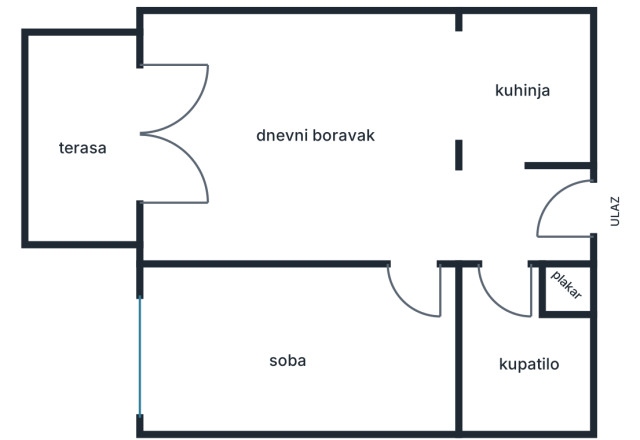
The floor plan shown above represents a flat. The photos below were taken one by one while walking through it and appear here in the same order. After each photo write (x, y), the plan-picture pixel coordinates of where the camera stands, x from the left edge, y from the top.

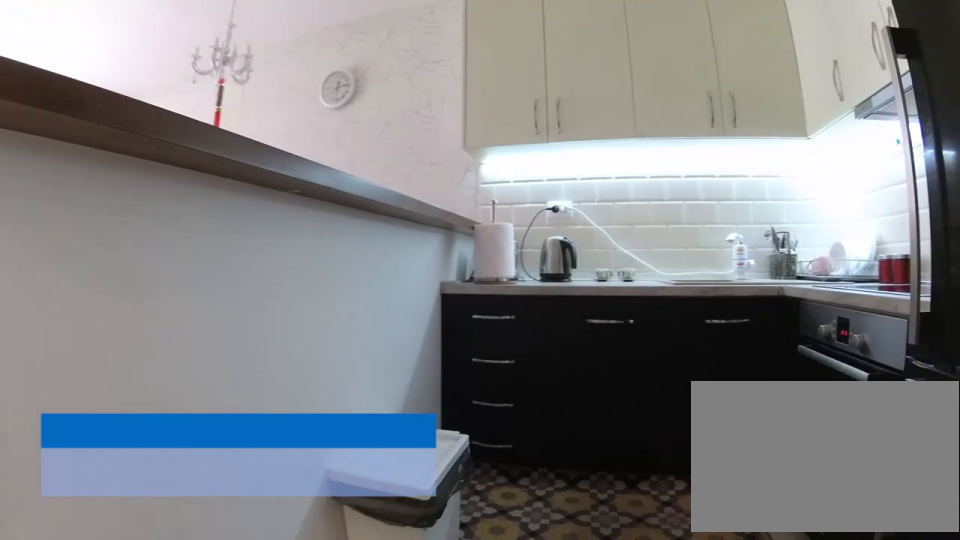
(510, 205)
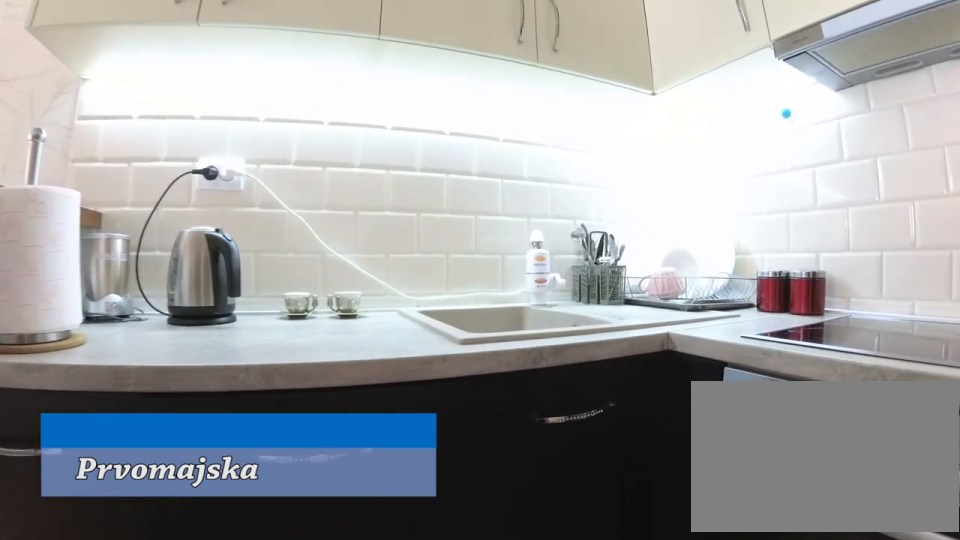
(506, 115)
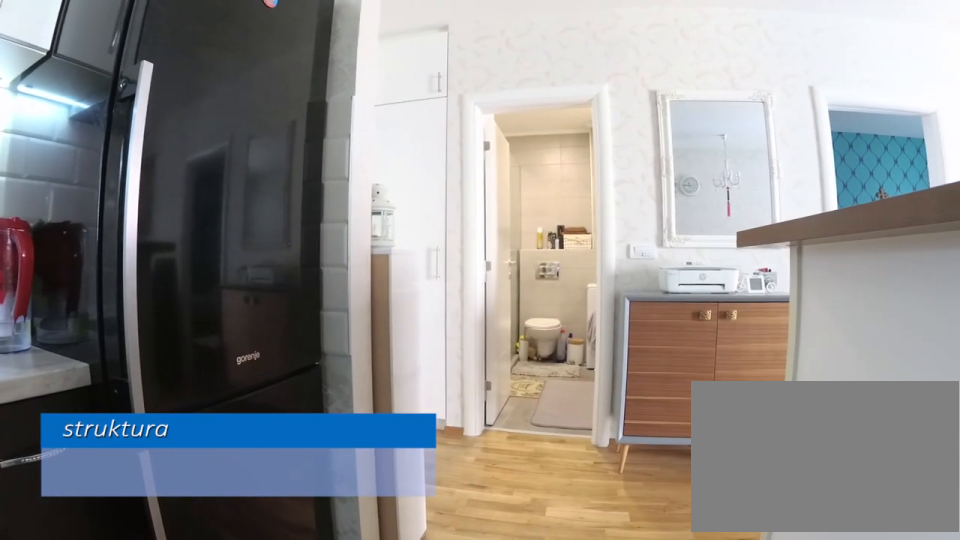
(499, 46)
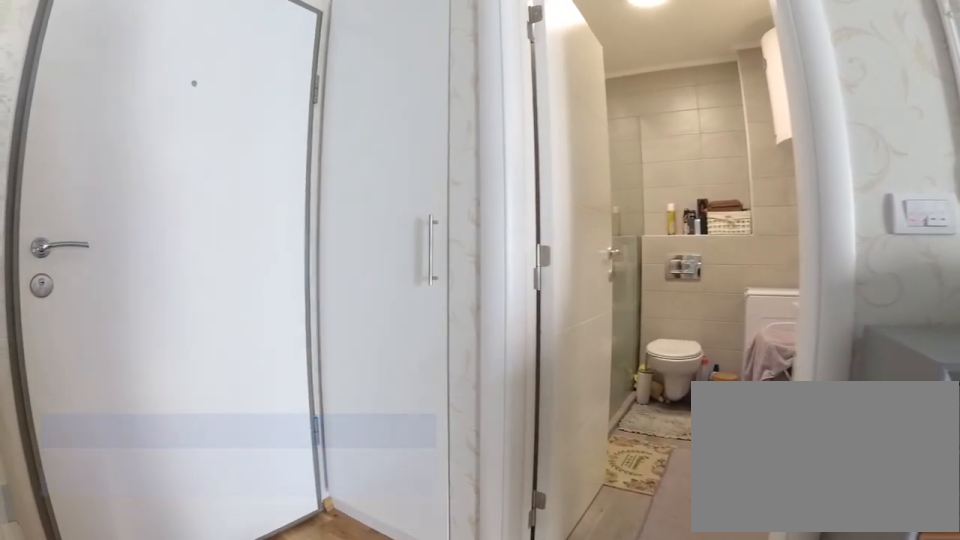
(494, 157)
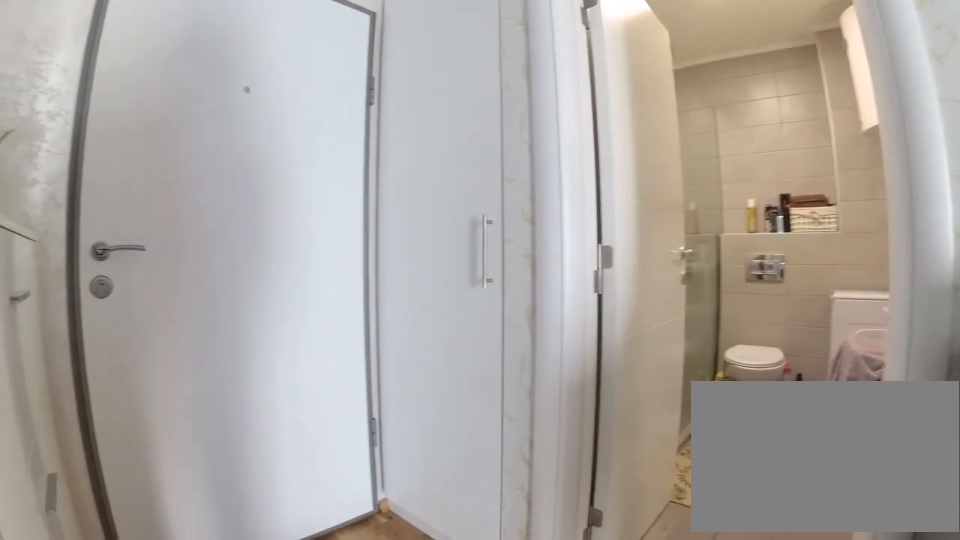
(490, 158)
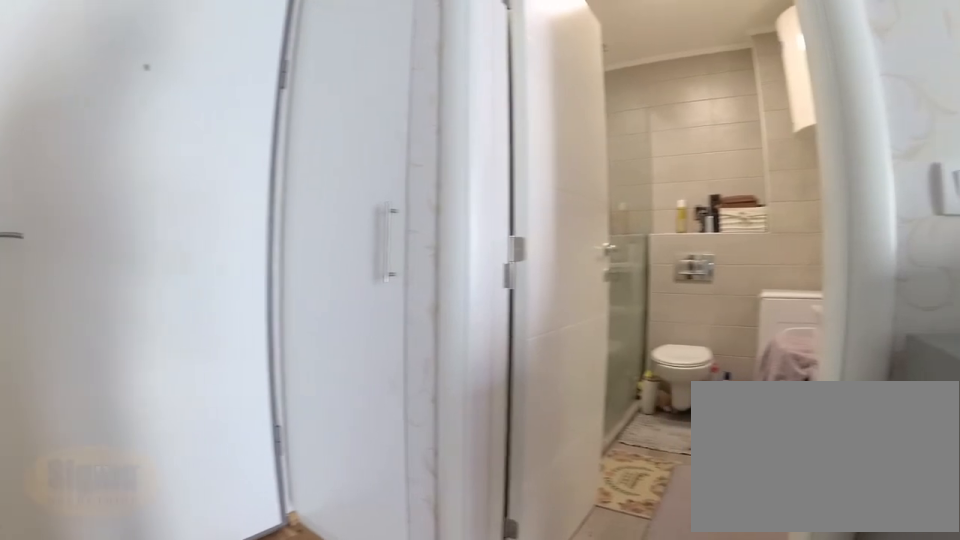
(490, 161)
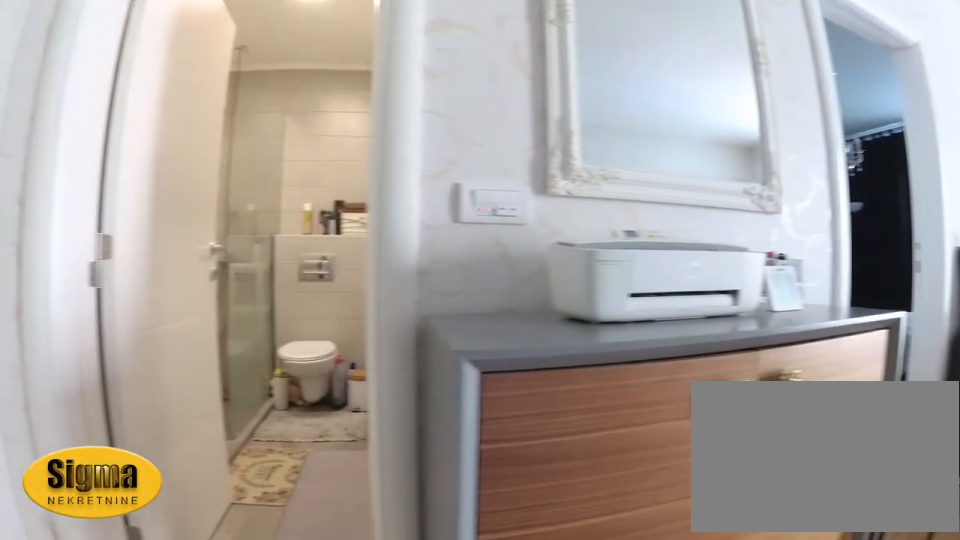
(505, 169)
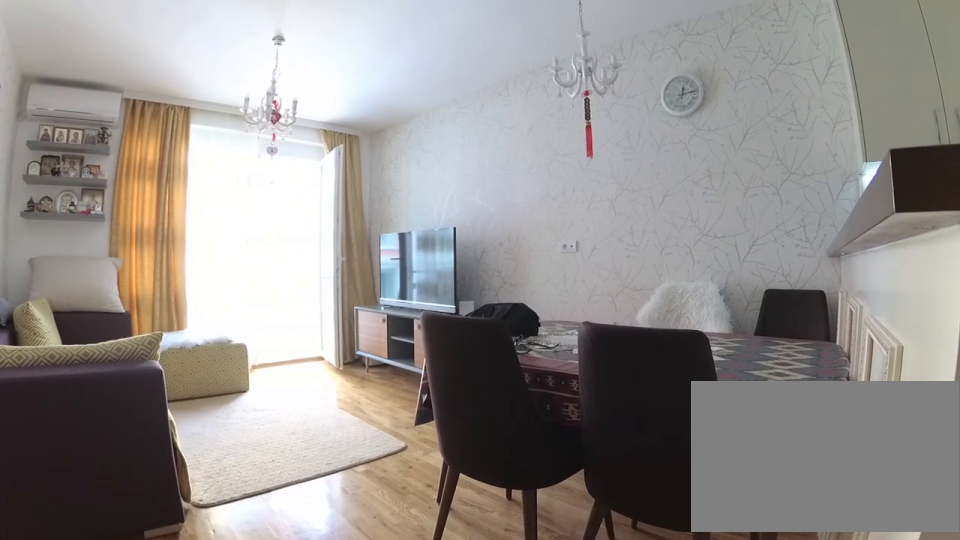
(476, 196)
